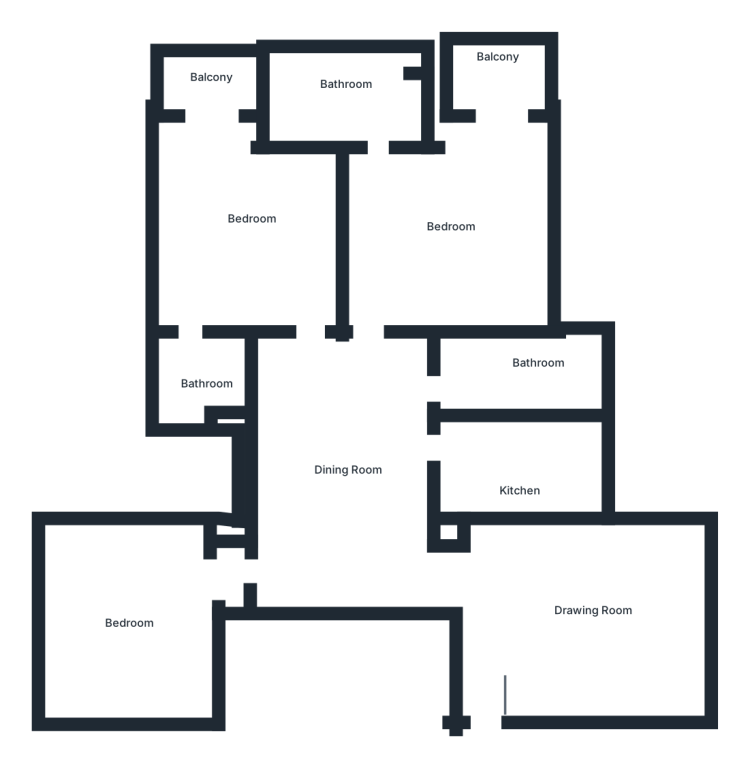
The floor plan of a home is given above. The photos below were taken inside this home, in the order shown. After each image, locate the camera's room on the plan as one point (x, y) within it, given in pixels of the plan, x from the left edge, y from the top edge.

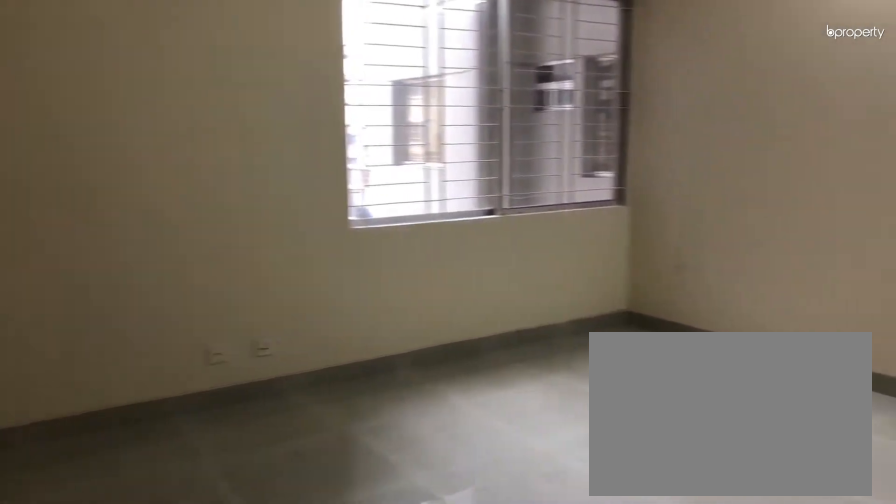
(590, 610)
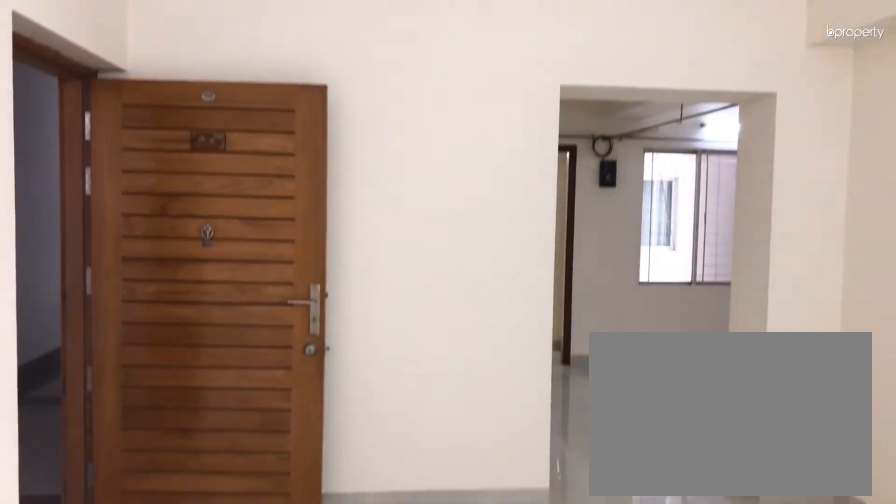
(590, 610)
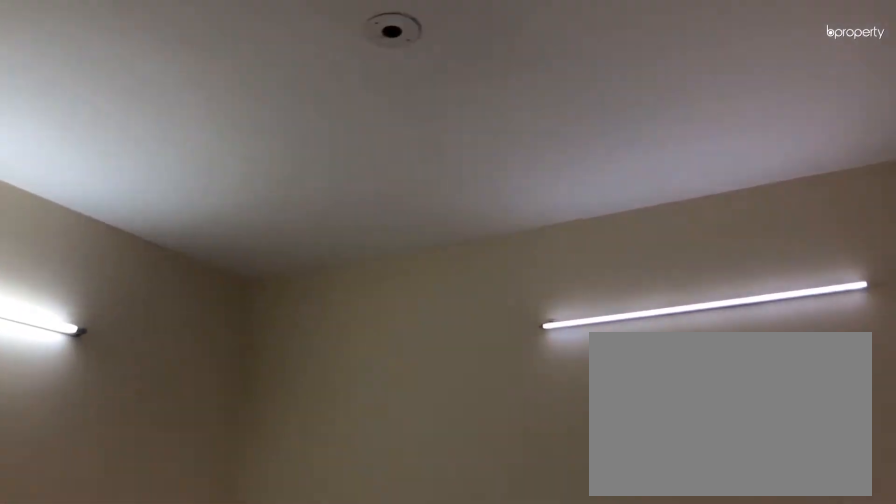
(127, 625)
